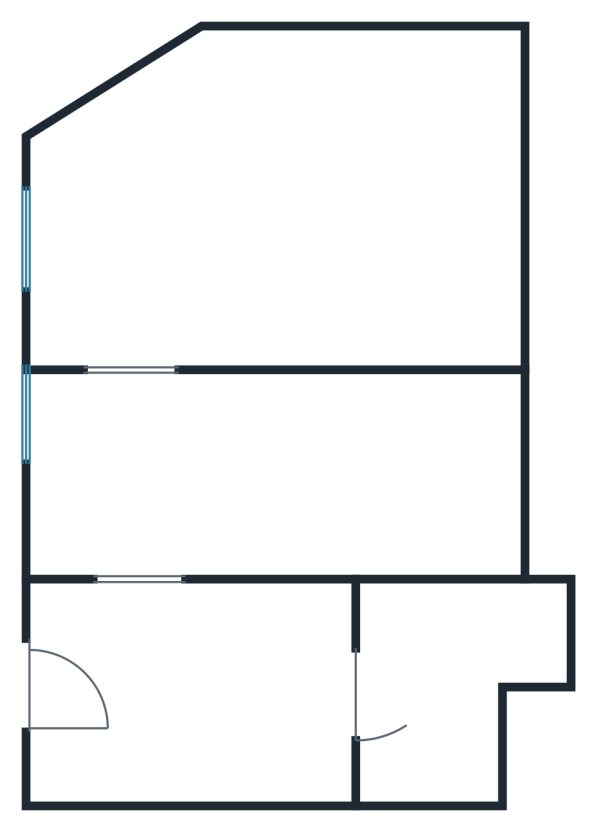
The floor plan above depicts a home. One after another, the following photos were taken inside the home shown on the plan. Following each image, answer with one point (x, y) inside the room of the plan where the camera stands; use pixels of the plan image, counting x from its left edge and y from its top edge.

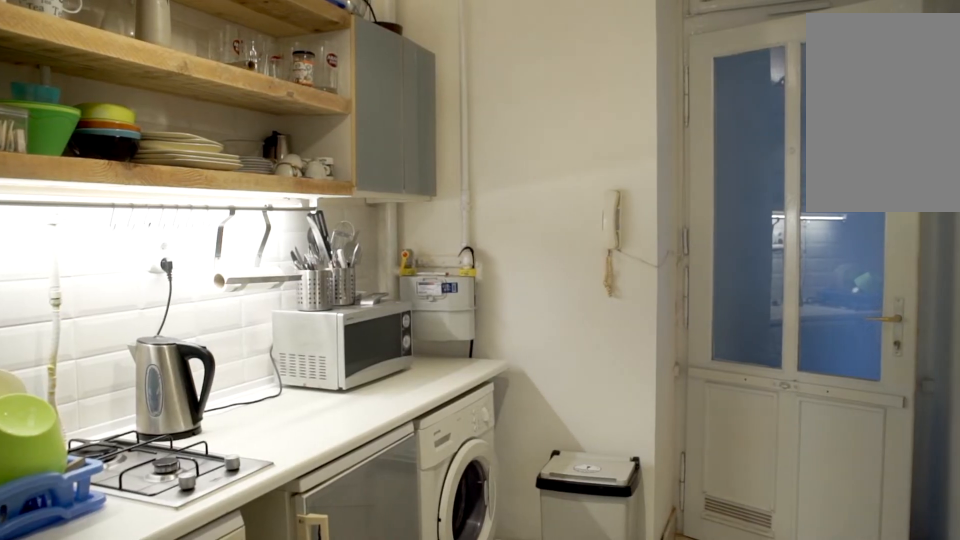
(170, 684)
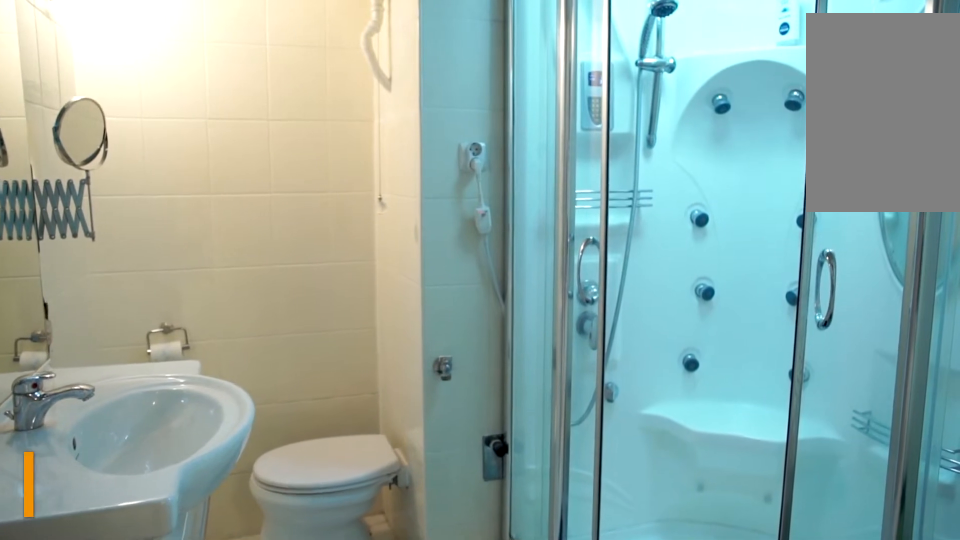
(439, 693)
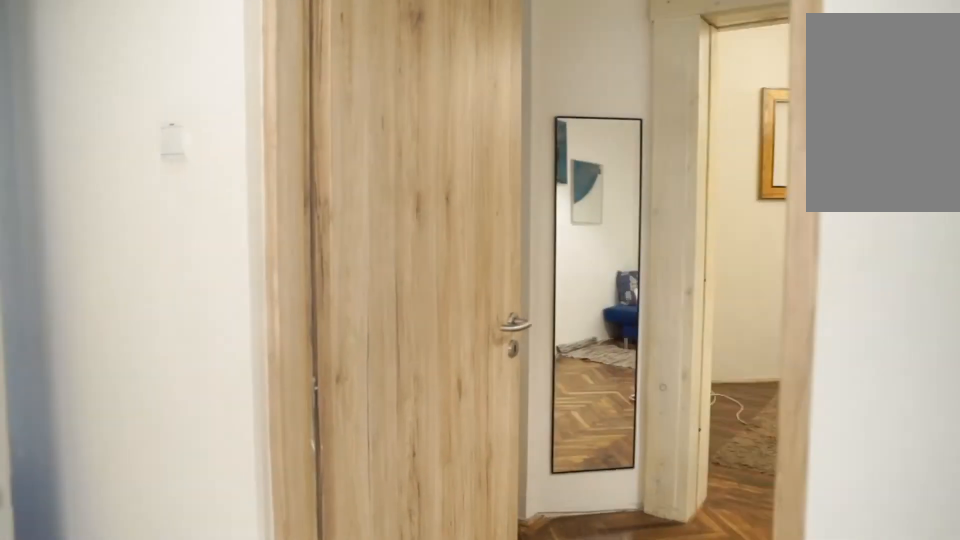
(218, 689)
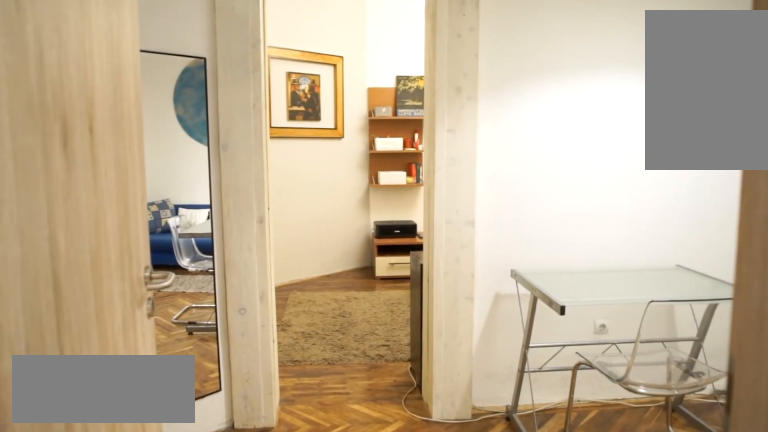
(268, 475)
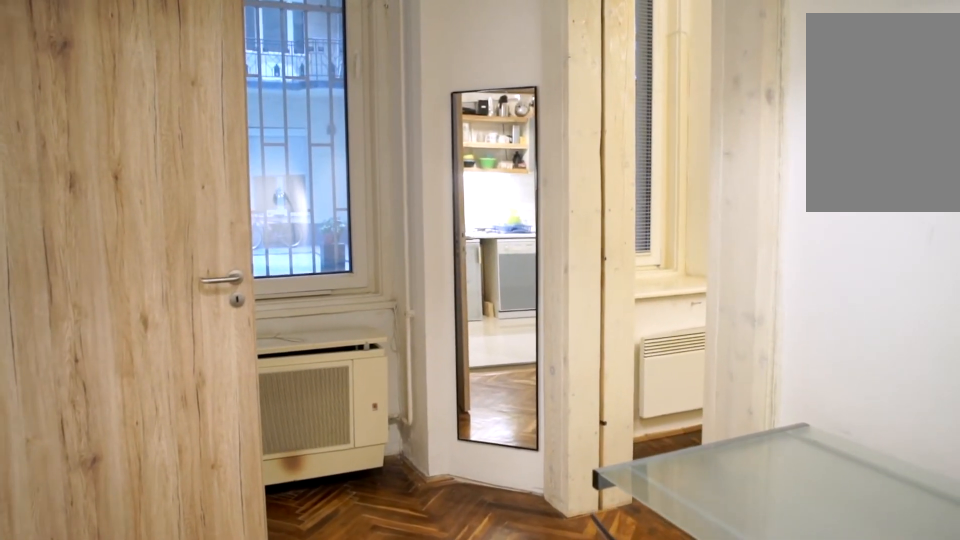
(268, 475)
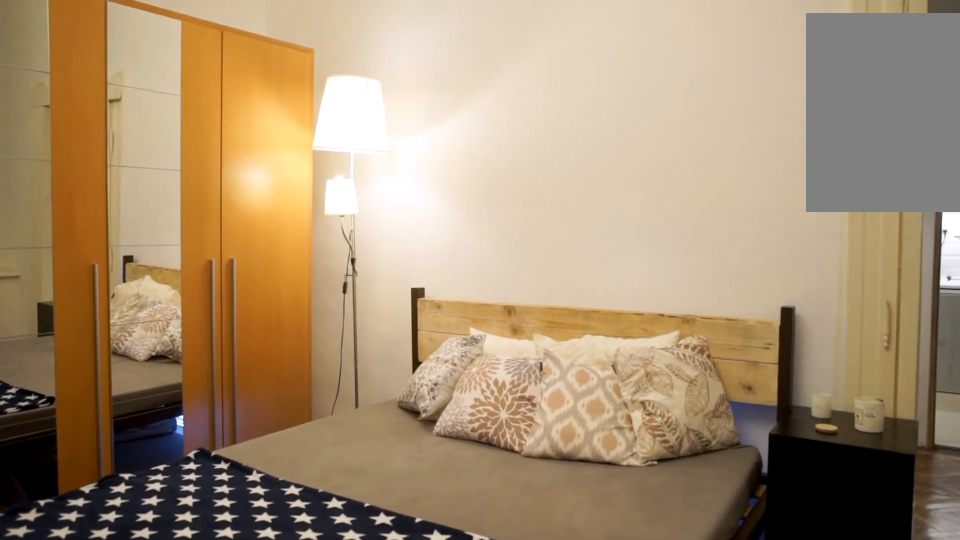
(242, 217)
